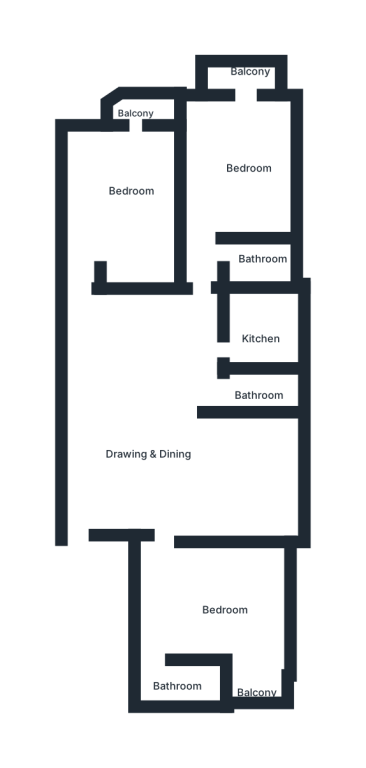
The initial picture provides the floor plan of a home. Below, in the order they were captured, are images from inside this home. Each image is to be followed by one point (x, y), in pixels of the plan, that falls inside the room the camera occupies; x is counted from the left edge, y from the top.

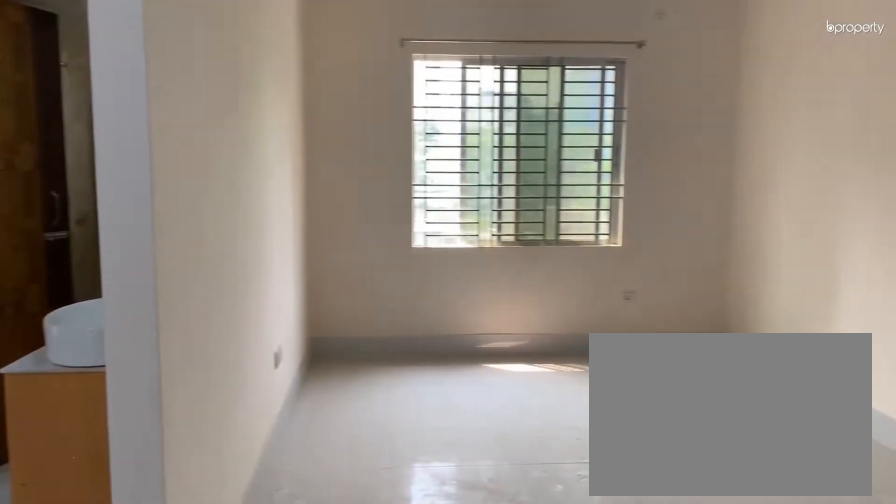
(154, 450)
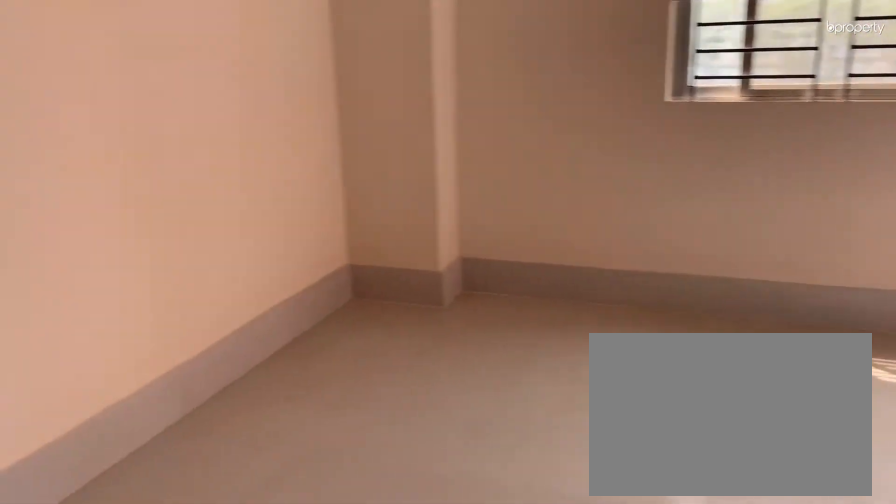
(214, 607)
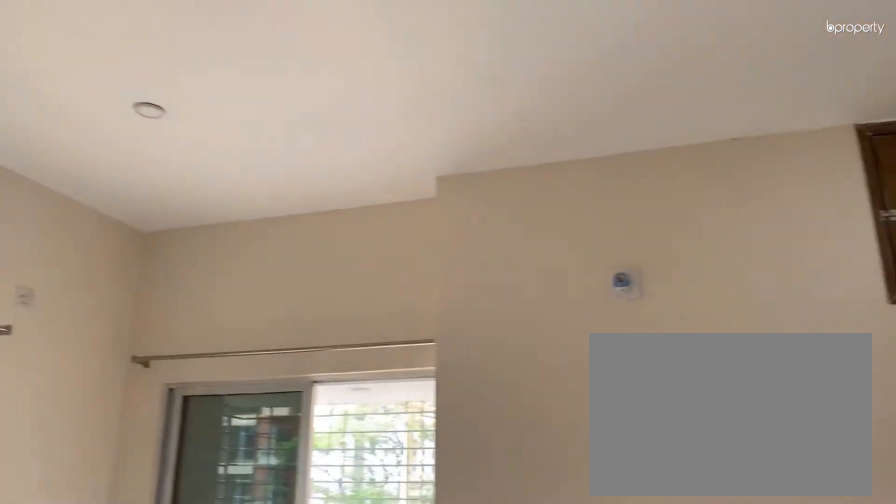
(214, 607)
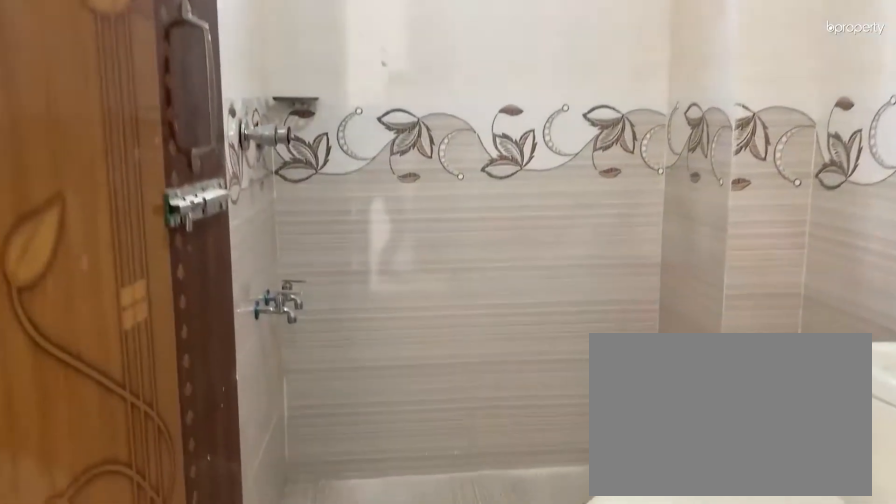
(248, 257)
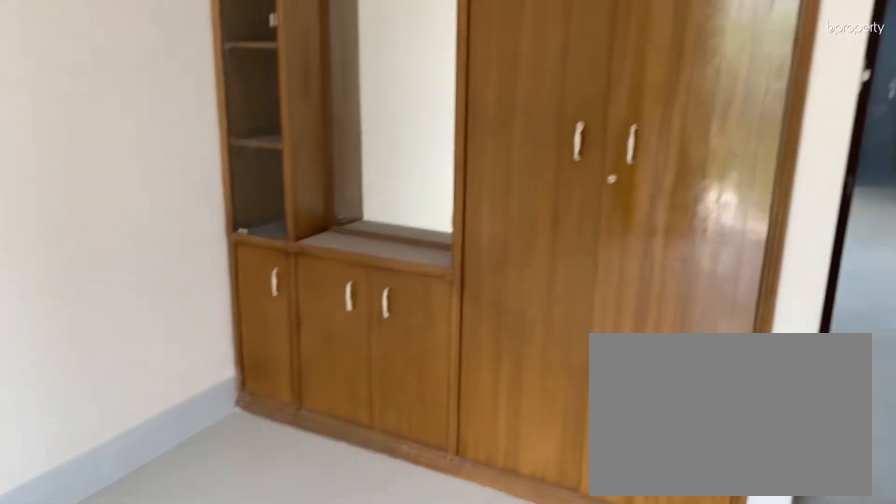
(131, 182)
